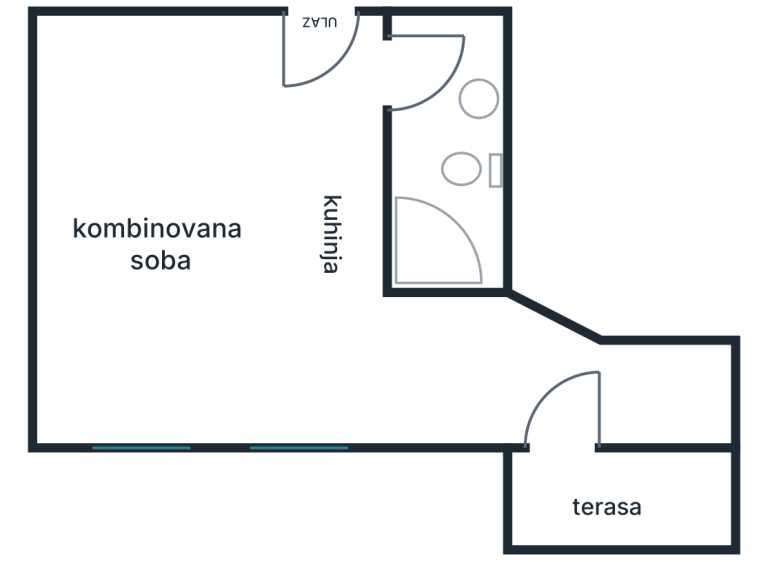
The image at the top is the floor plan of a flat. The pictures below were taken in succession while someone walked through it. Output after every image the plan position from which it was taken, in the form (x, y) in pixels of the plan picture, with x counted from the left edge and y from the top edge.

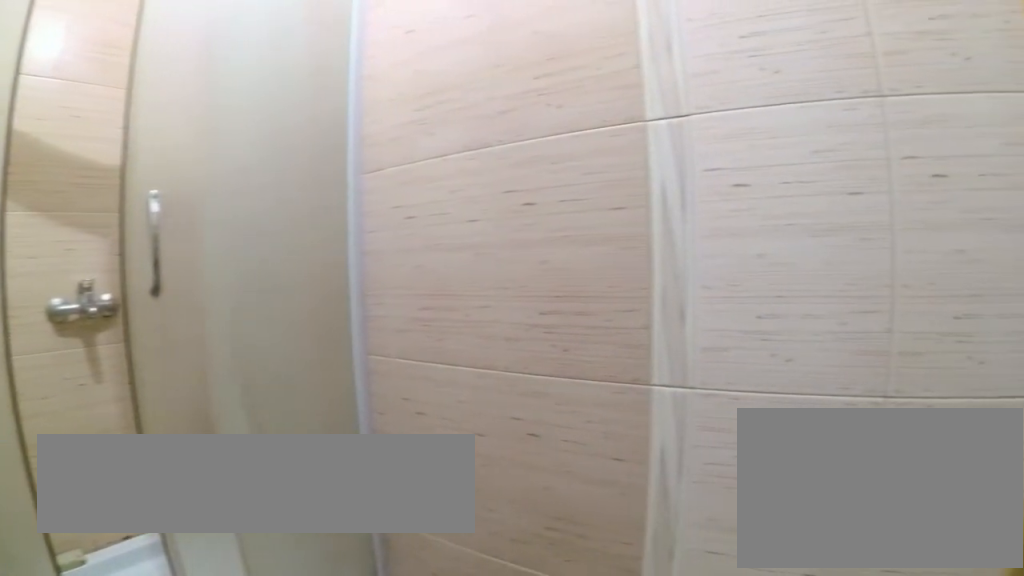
(465, 101)
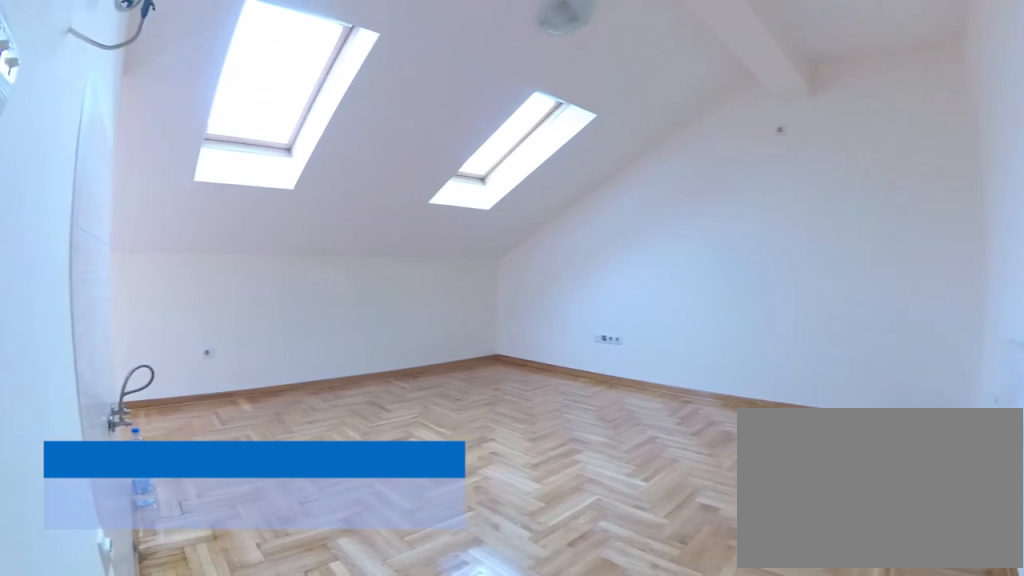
(396, 50)
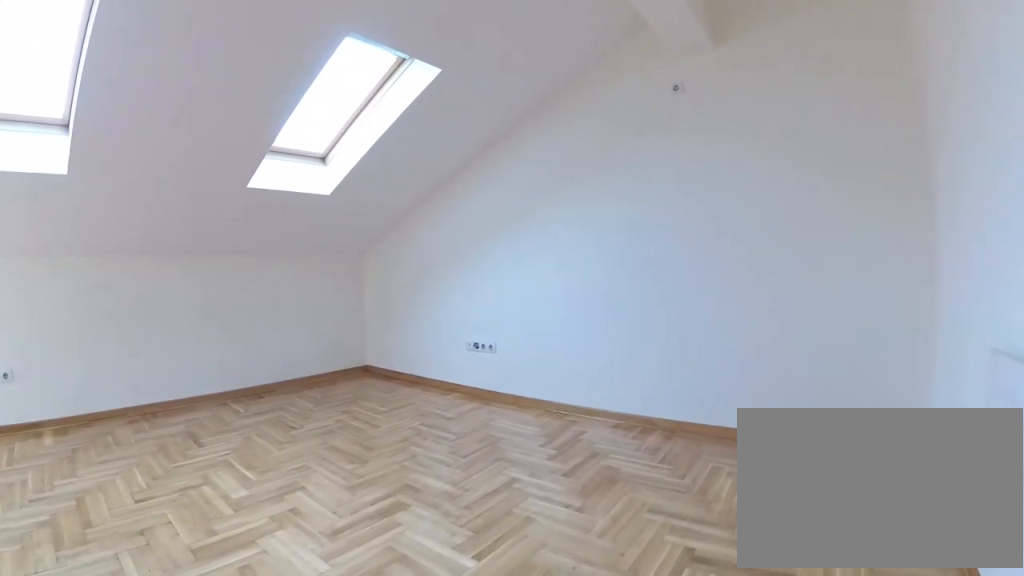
(290, 75)
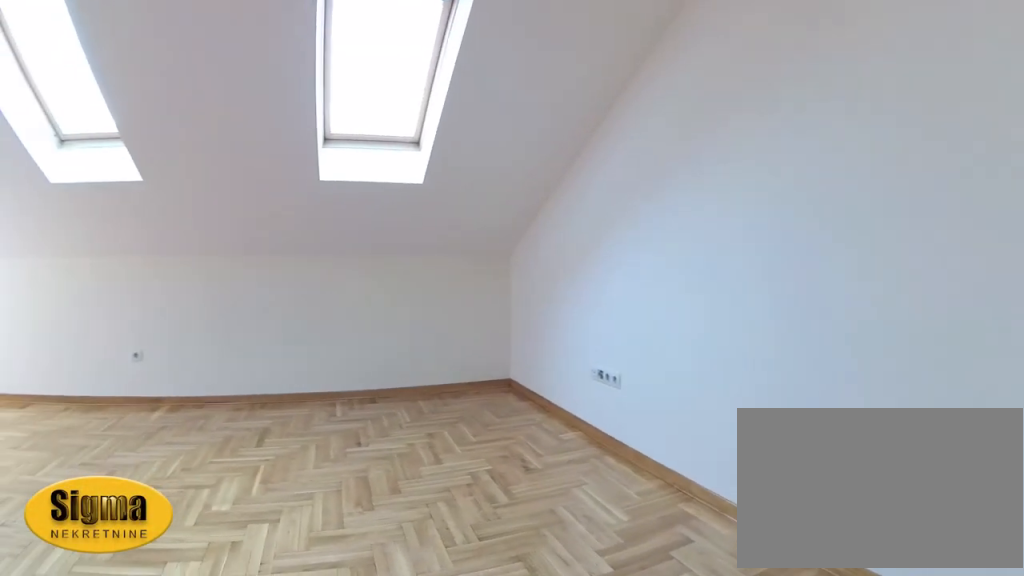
(183, 94)
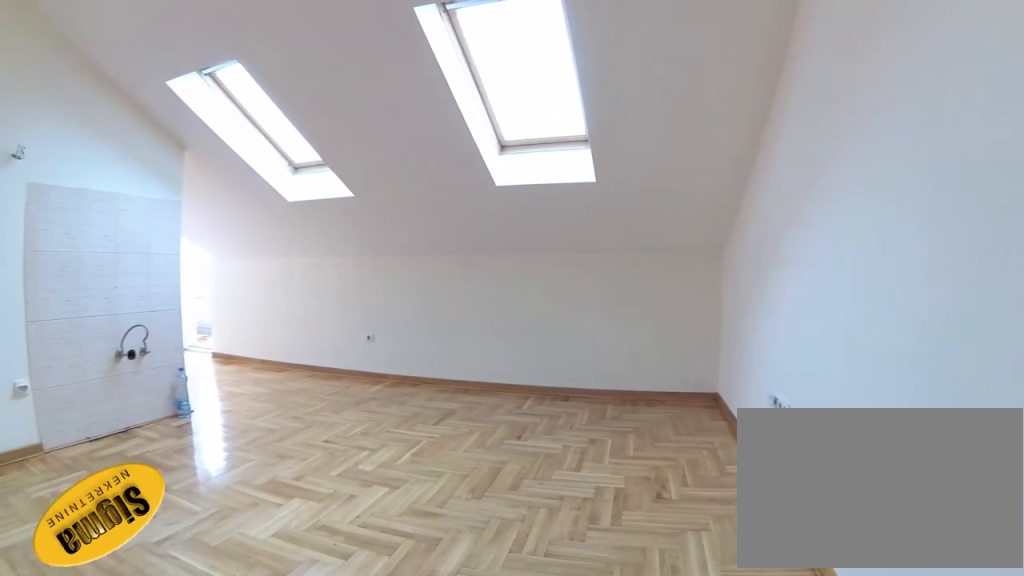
(131, 85)
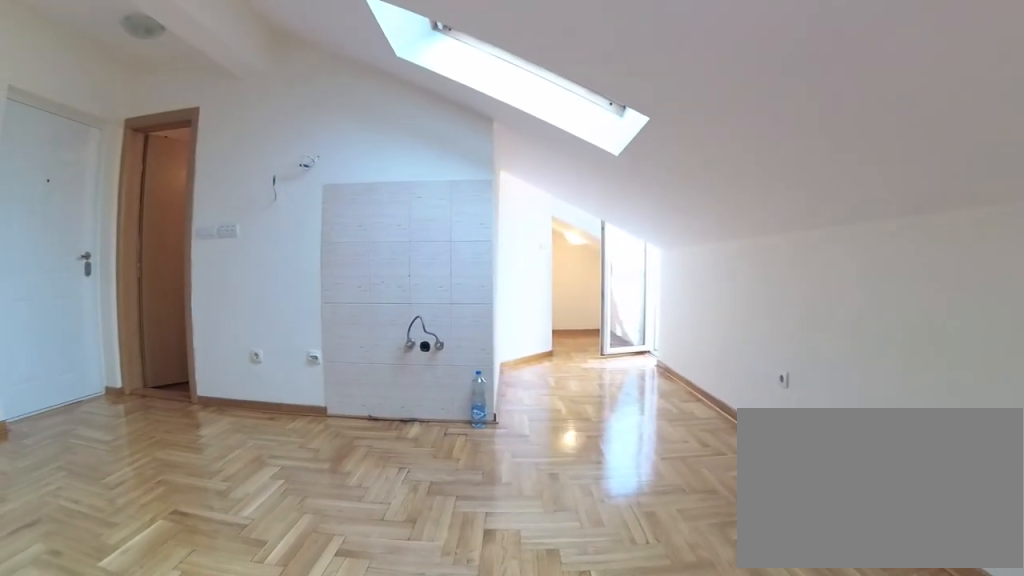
(89, 308)
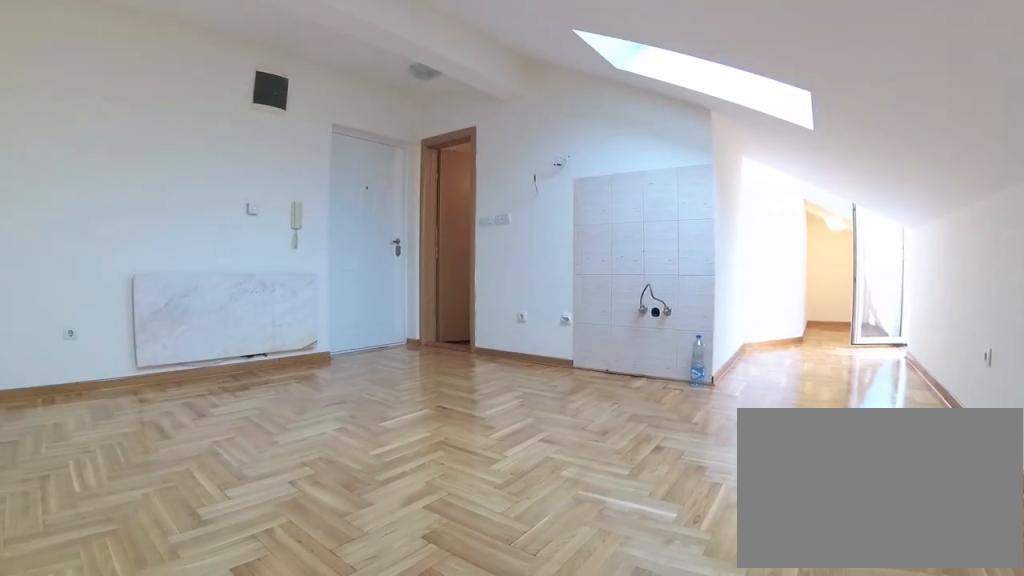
(88, 351)
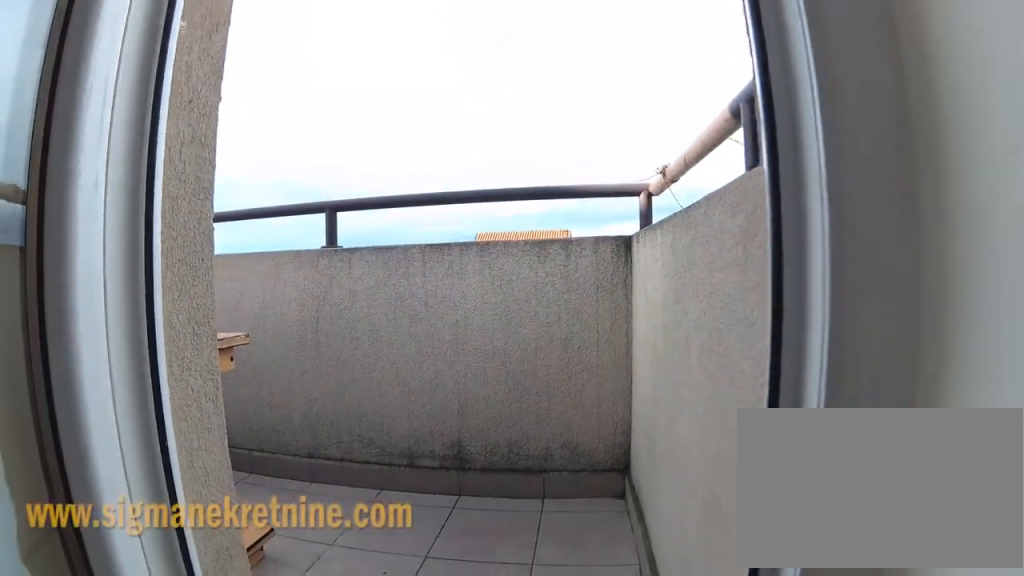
(558, 393)
